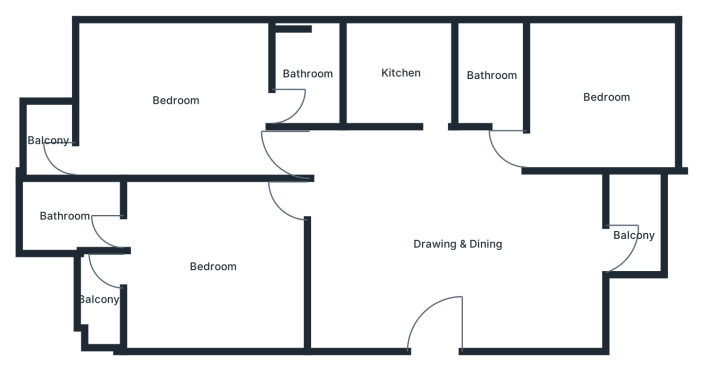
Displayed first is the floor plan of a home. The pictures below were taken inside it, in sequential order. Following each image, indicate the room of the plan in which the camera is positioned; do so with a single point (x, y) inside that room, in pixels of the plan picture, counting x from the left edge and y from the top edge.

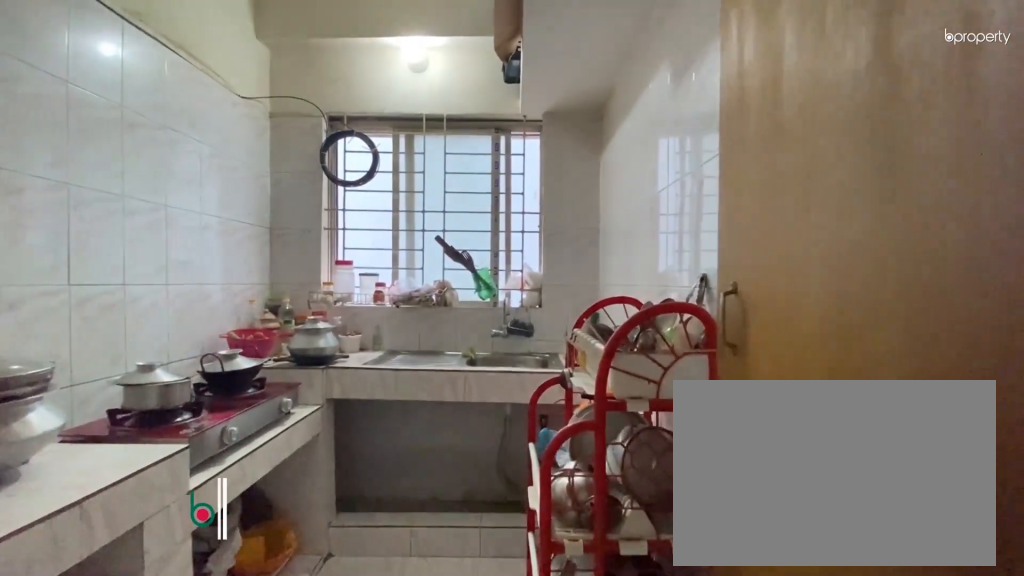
(435, 110)
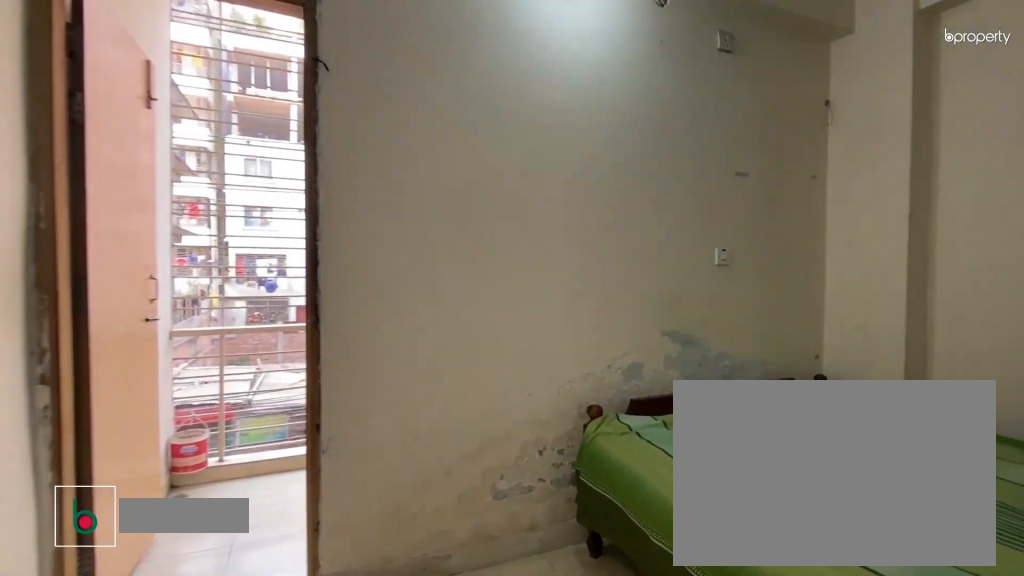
(173, 102)
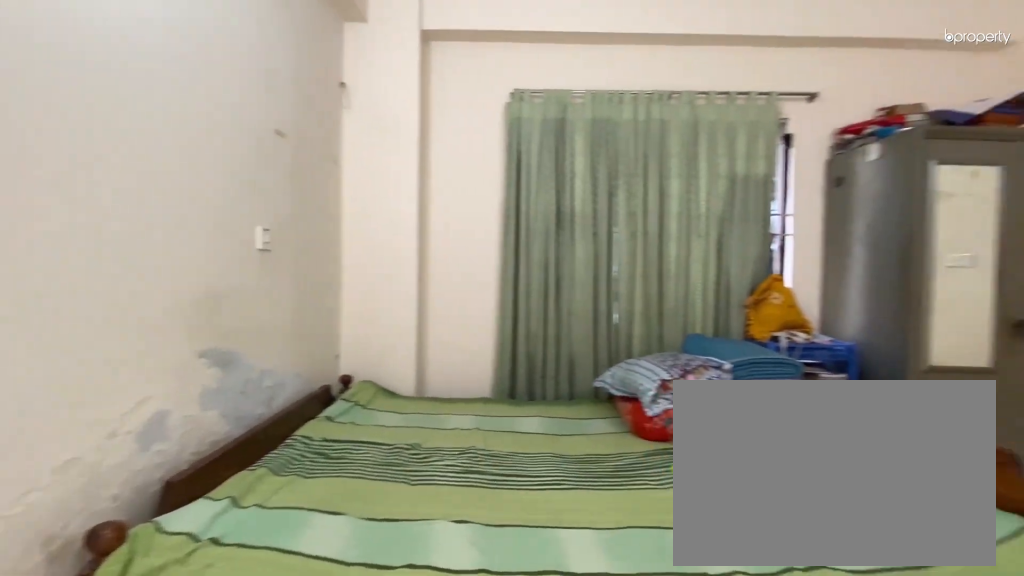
(173, 102)
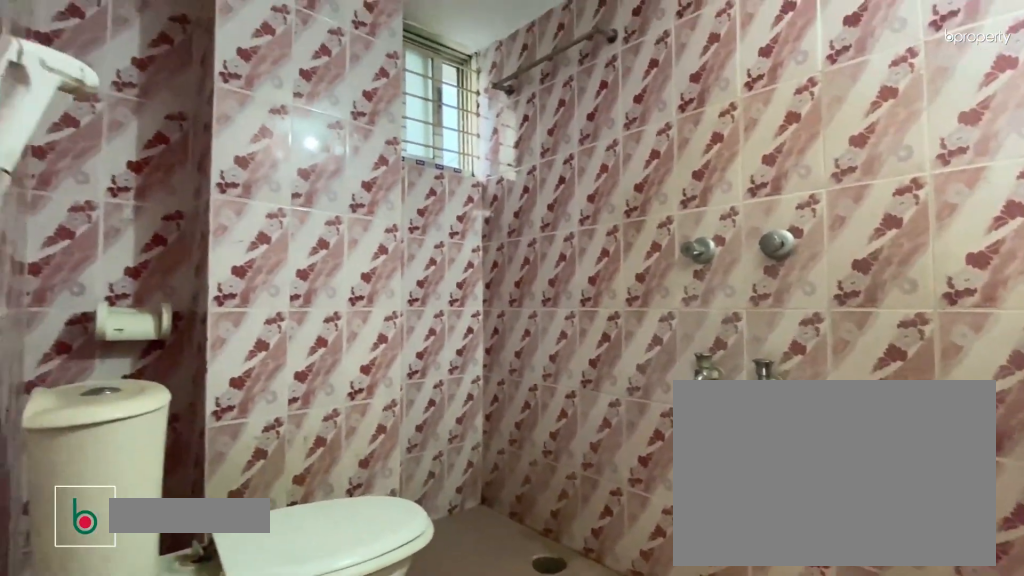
(311, 77)
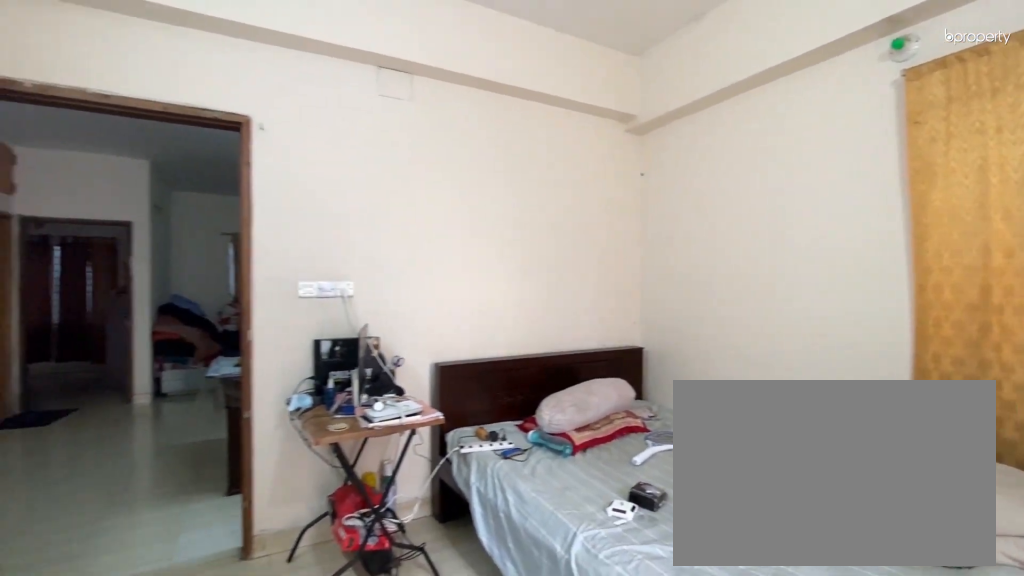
(215, 266)
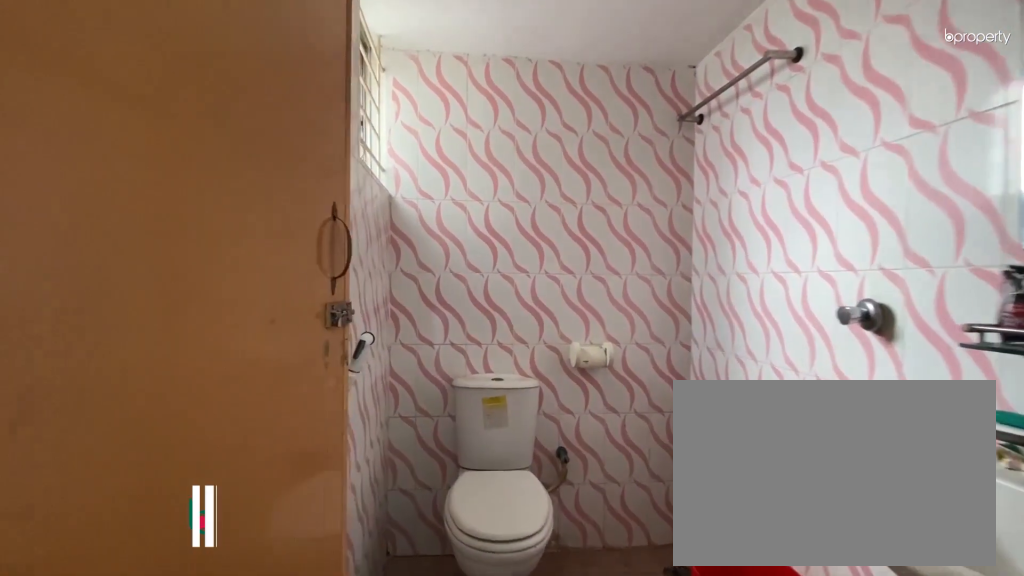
(63, 217)
